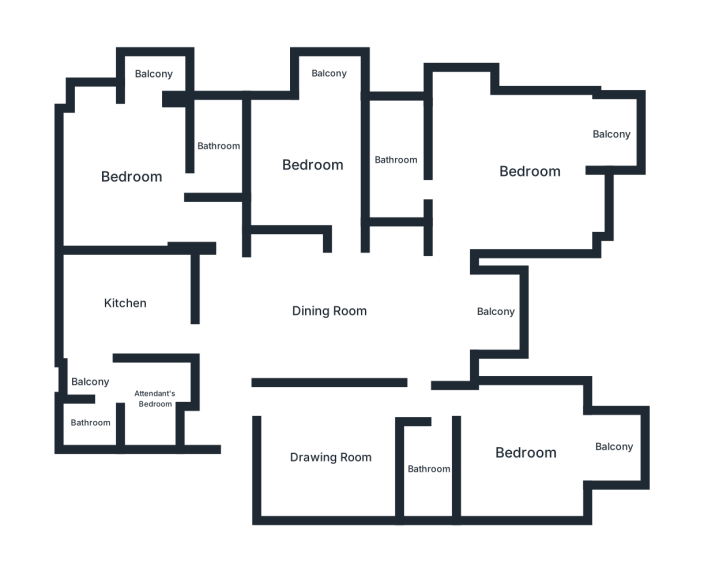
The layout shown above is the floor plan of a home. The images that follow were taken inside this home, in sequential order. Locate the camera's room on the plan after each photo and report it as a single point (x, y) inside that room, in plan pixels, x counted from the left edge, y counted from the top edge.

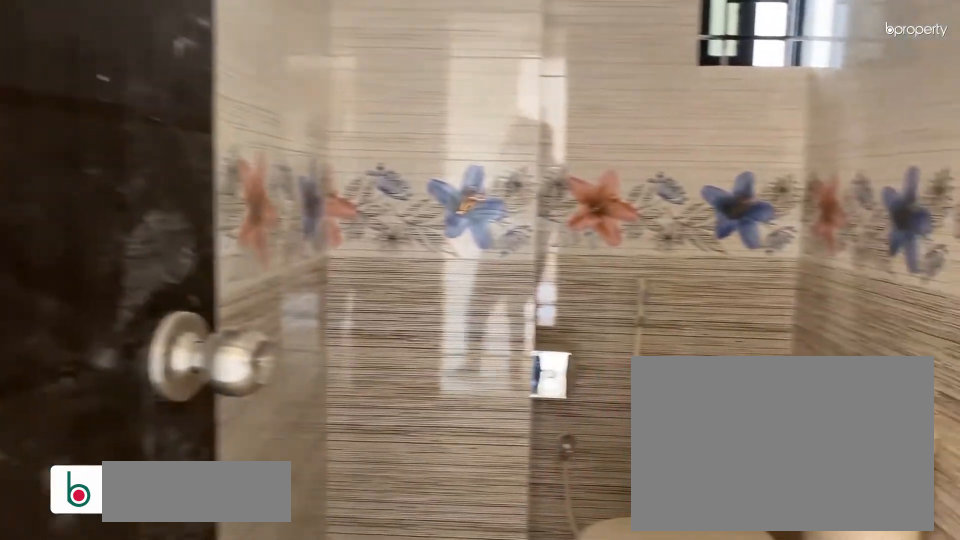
(428, 468)
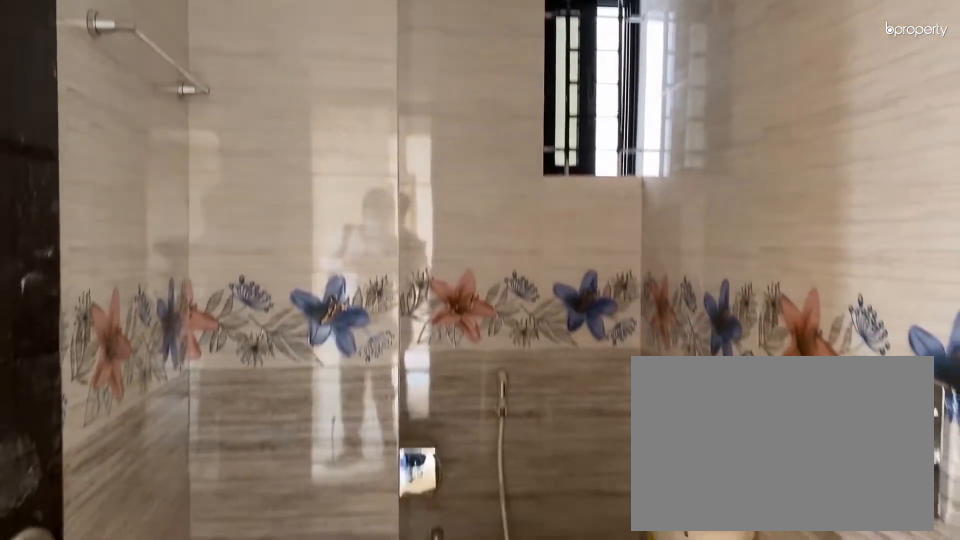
(428, 468)
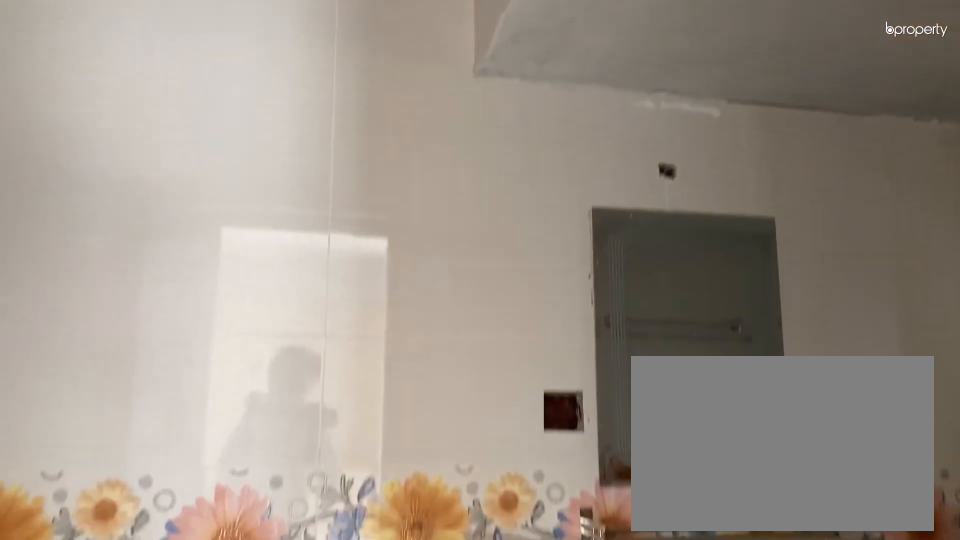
(397, 159)
